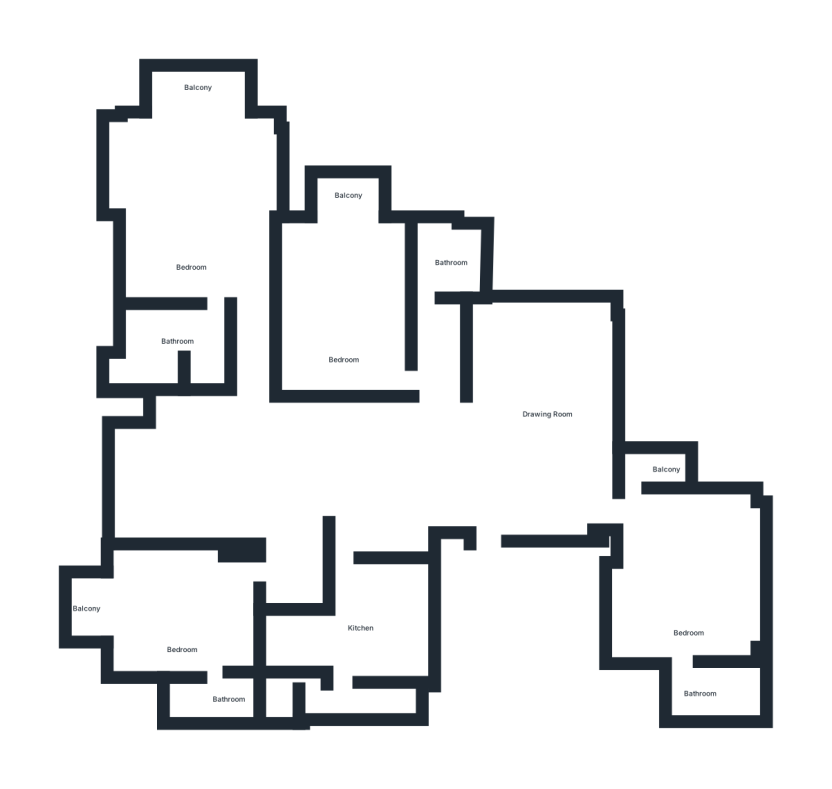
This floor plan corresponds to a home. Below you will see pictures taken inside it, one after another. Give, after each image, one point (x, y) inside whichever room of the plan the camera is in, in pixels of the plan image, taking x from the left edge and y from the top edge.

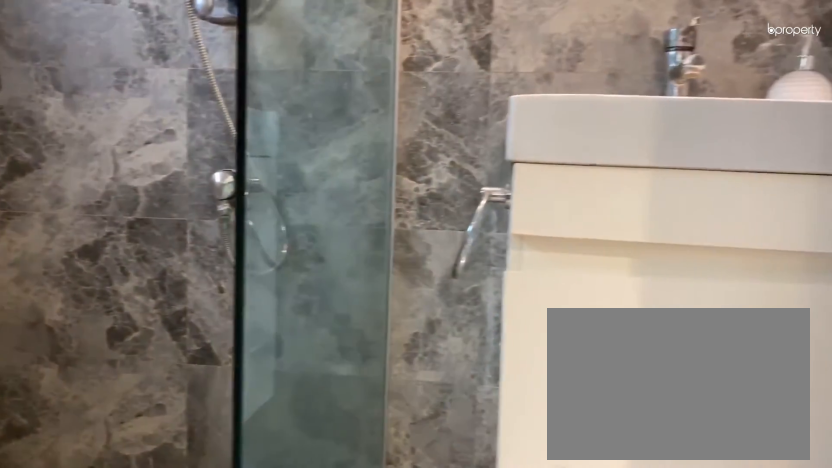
(728, 692)
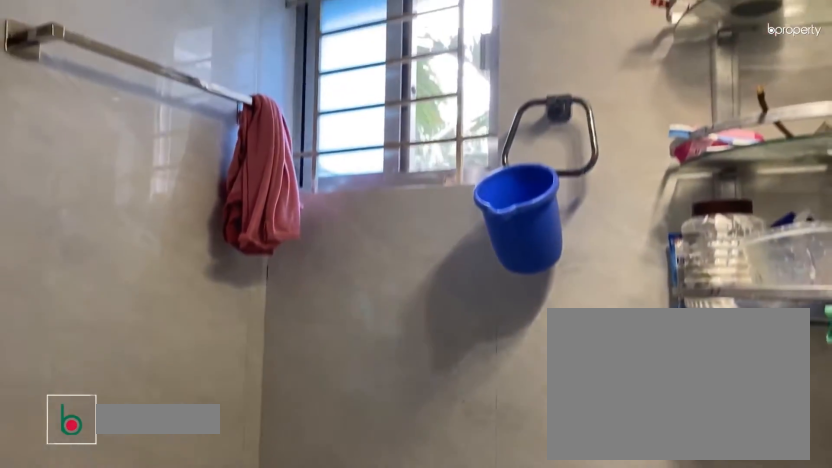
(451, 251)
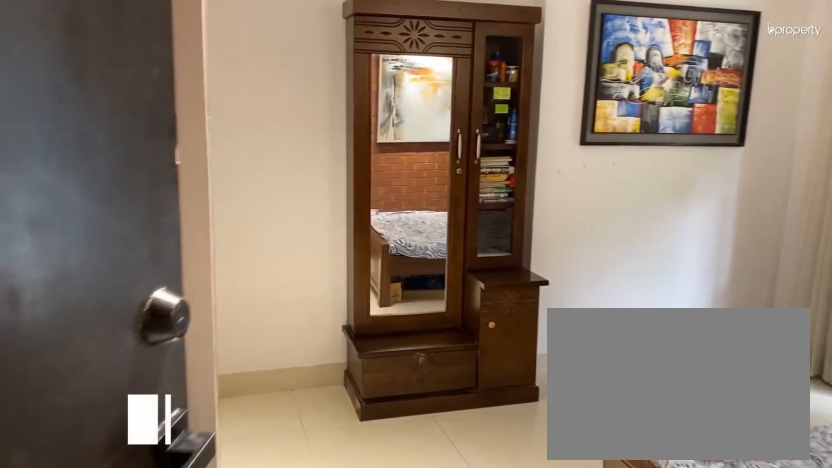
(354, 321)
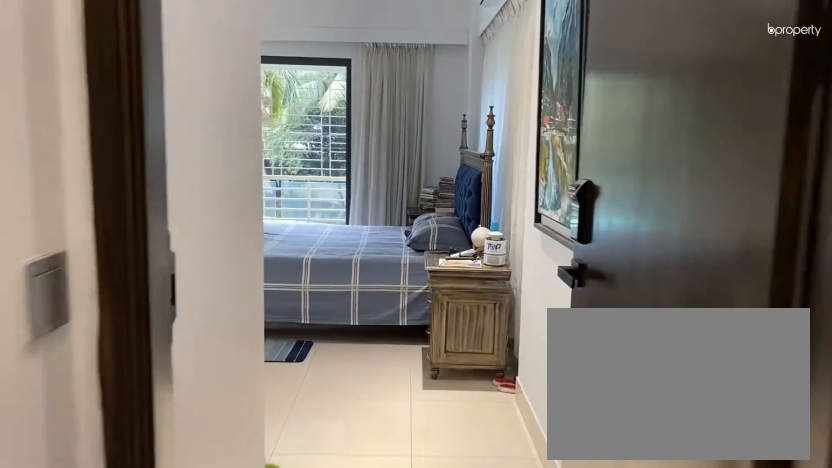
(249, 278)
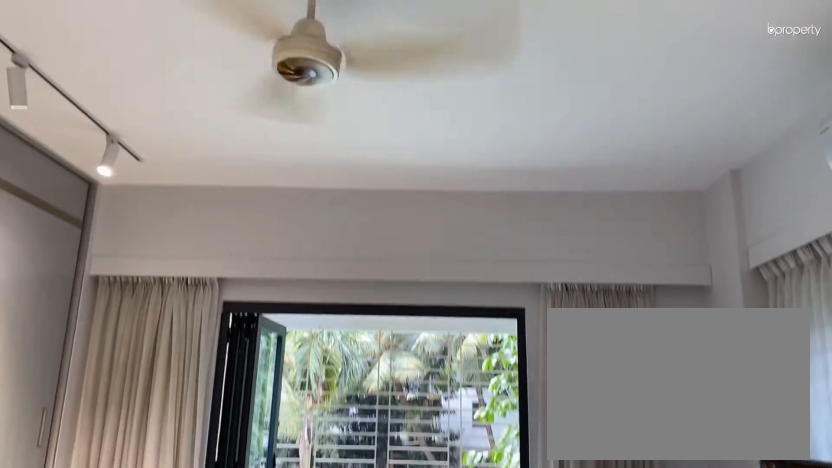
(194, 245)
